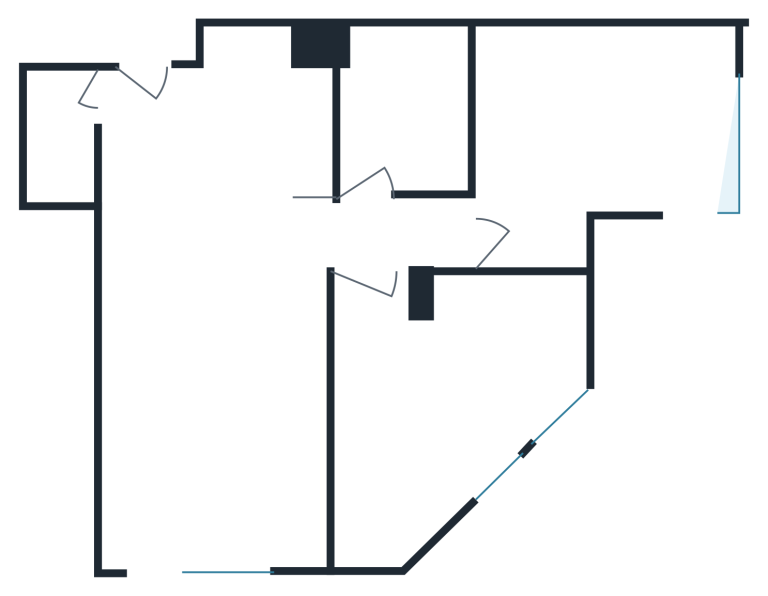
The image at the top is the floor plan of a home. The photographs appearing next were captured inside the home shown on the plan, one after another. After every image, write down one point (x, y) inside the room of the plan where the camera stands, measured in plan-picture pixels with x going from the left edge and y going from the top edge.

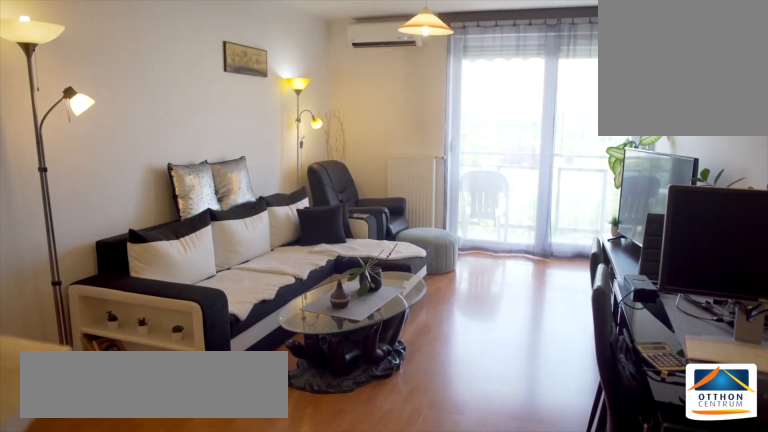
(212, 405)
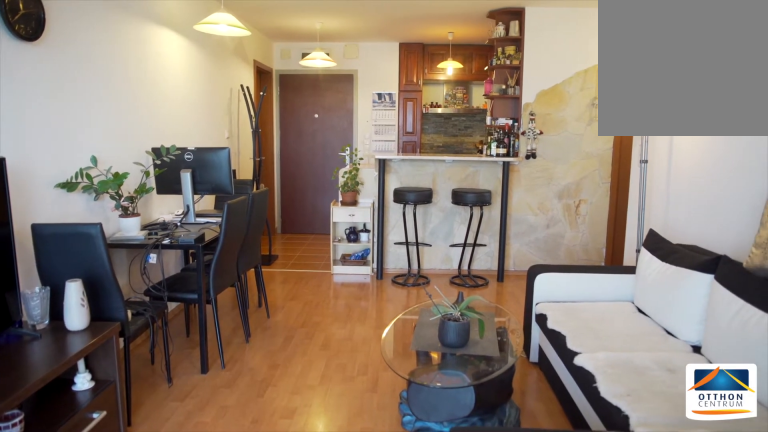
(212, 405)
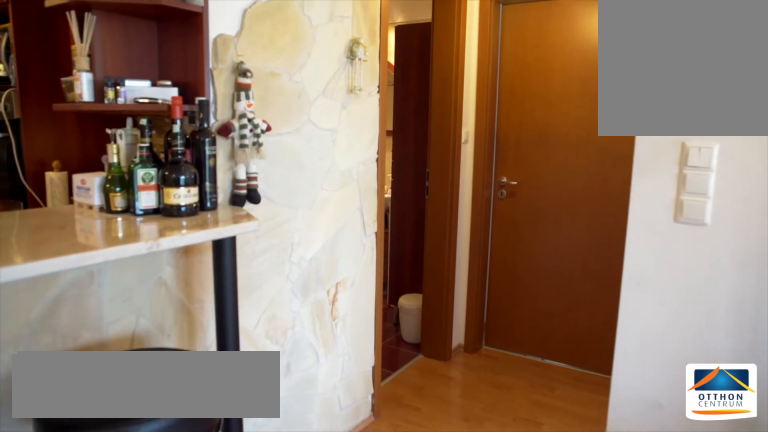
(323, 242)
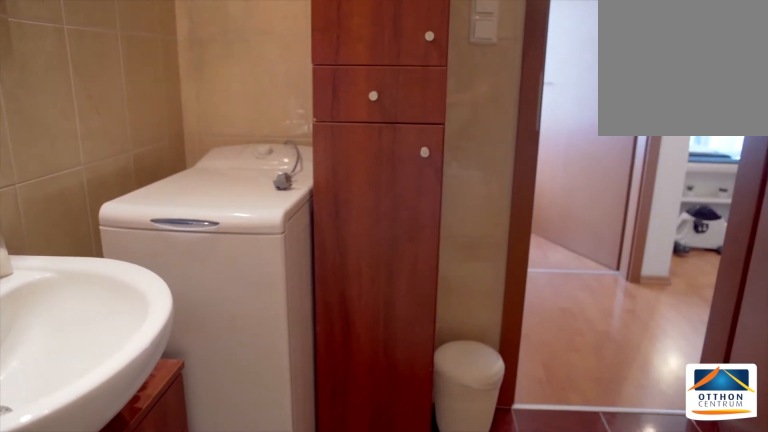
(400, 112)
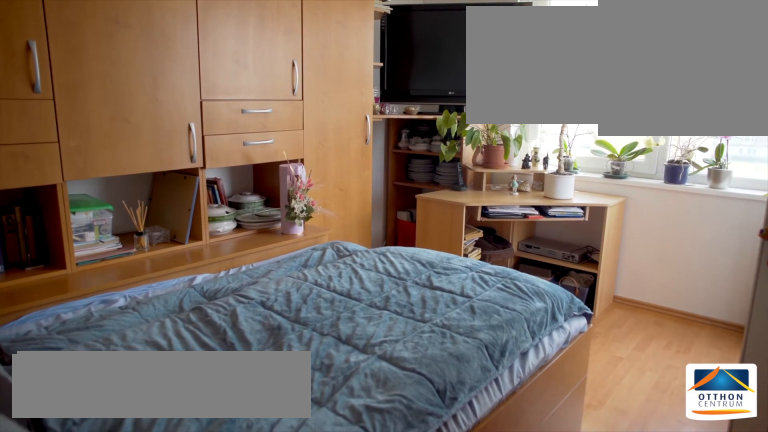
(569, 135)
